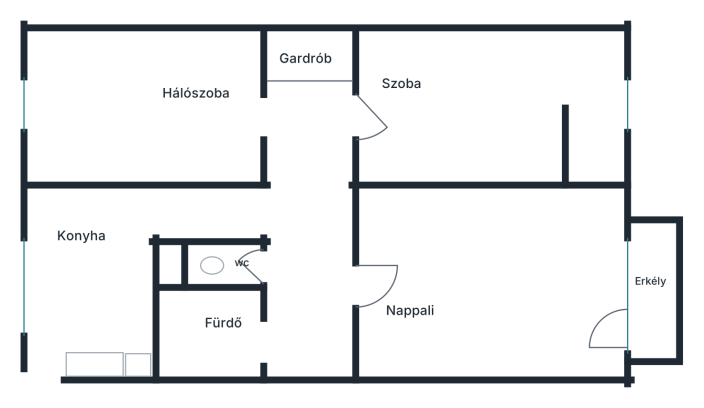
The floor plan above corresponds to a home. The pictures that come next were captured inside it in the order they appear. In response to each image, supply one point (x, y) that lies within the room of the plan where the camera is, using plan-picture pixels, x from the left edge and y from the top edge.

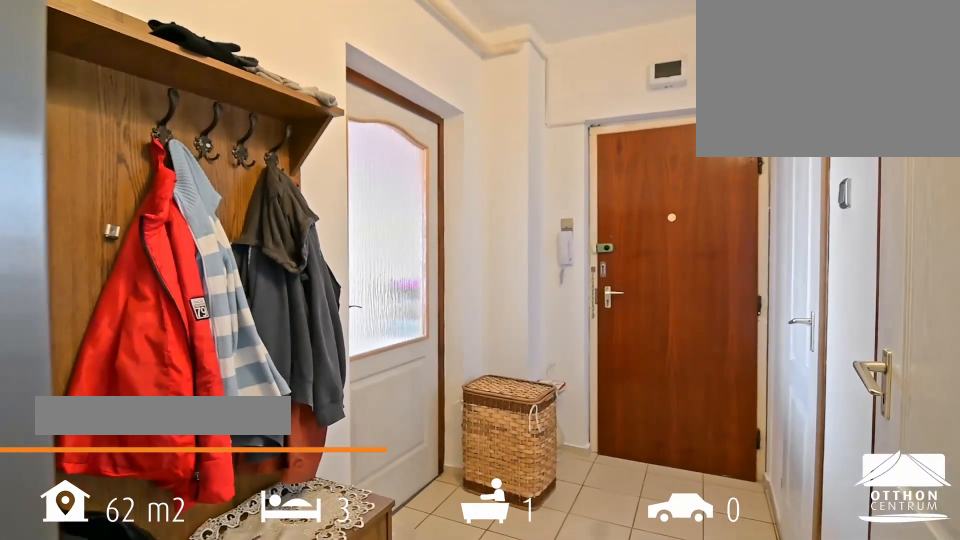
(312, 235)
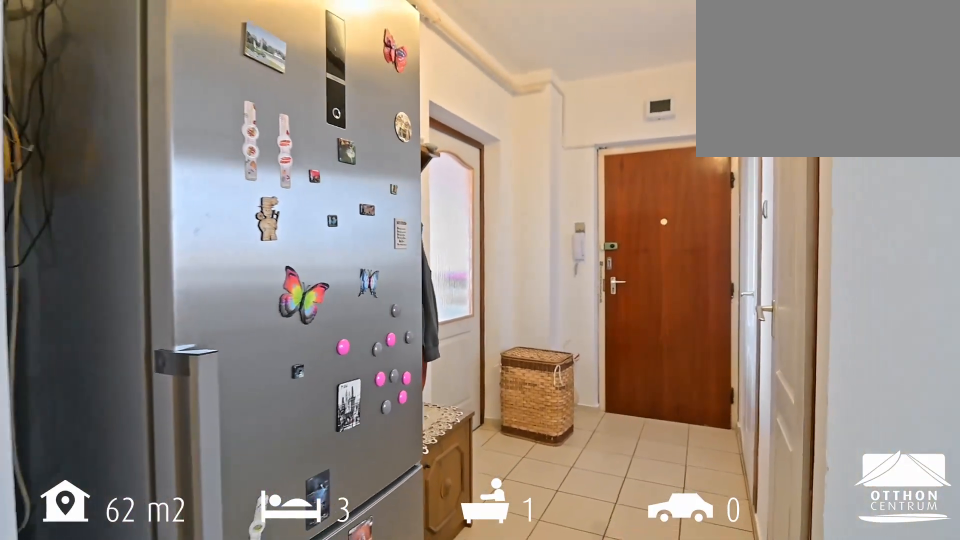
(312, 235)
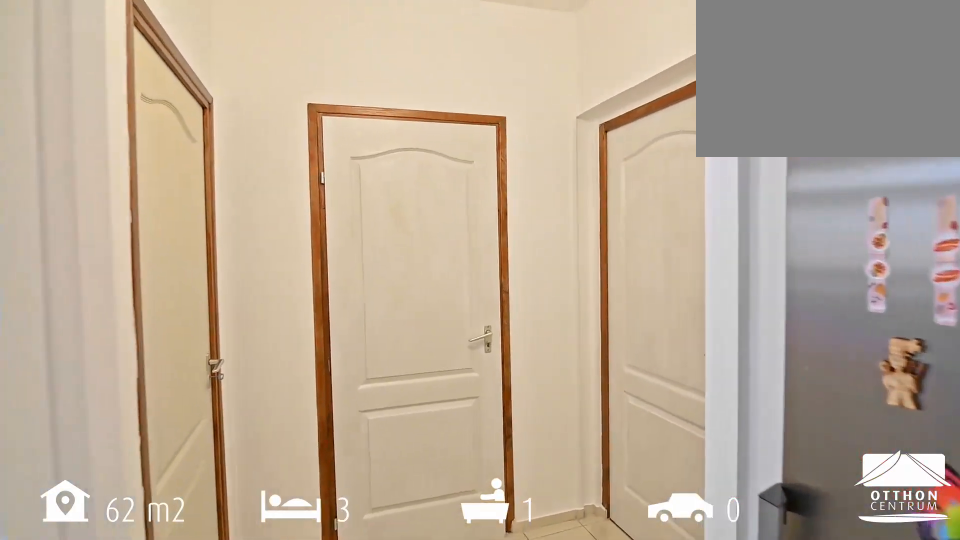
(308, 108)
